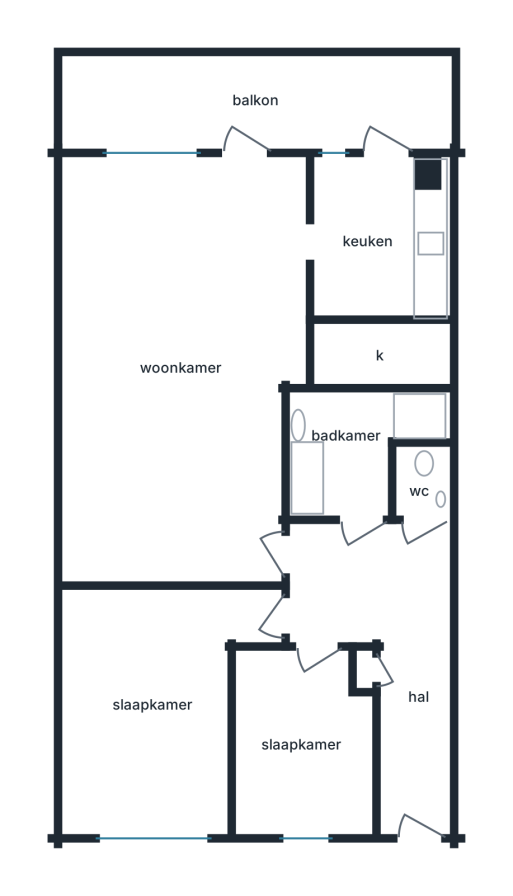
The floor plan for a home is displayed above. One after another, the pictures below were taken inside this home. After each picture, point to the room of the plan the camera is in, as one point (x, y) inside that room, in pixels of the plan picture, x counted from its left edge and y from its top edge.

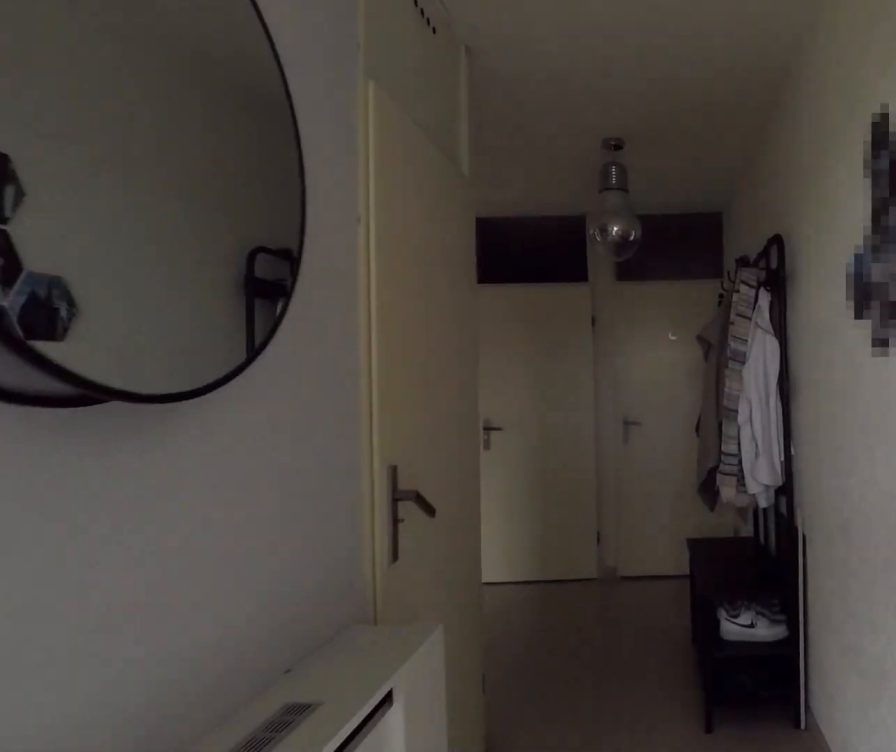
(385, 643)
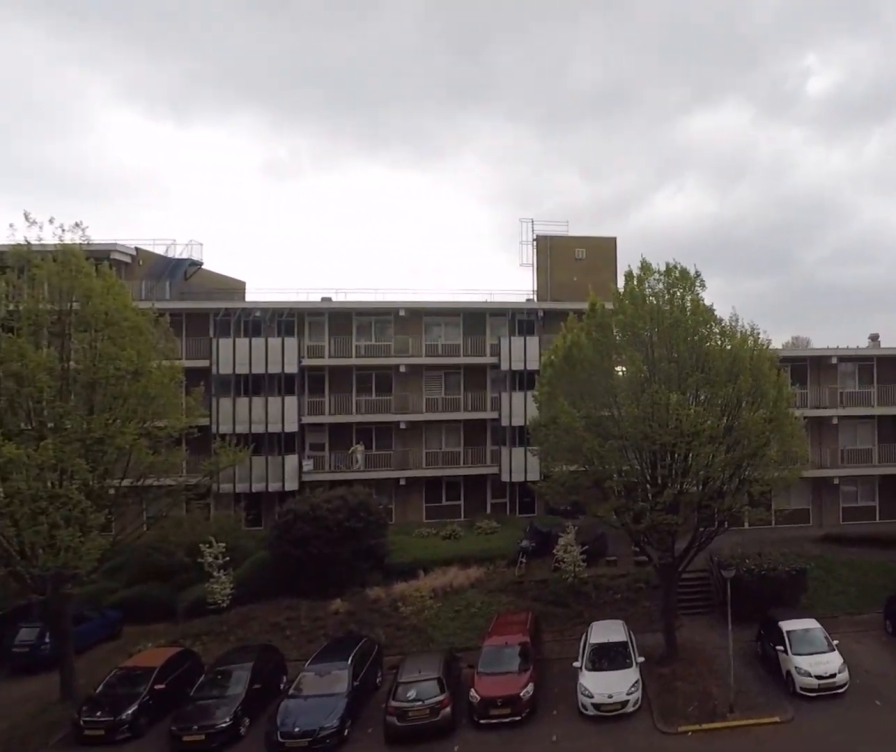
(256, 100)
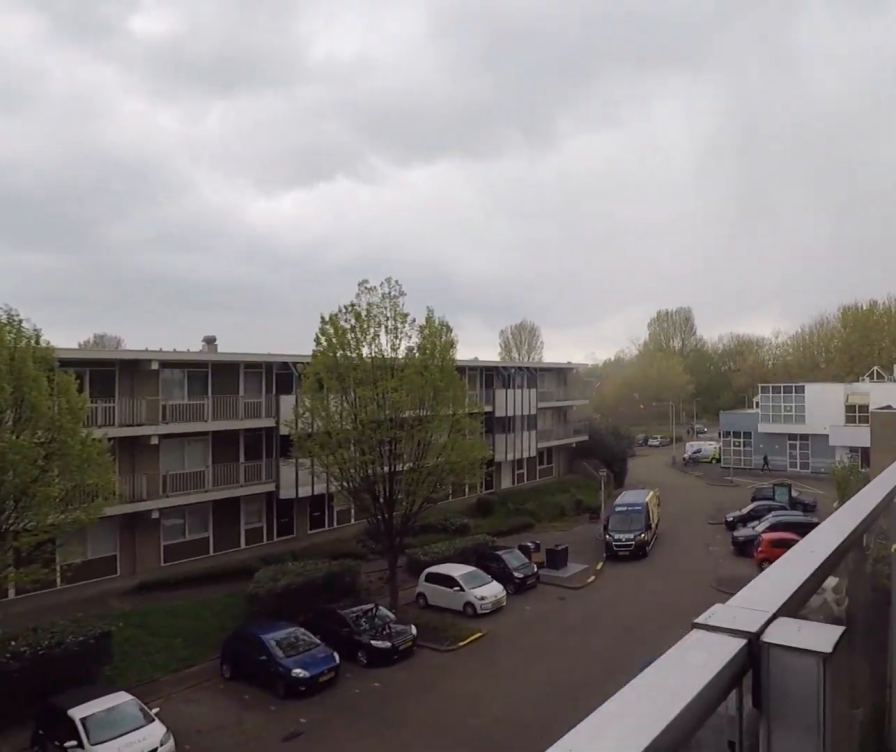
(256, 100)
